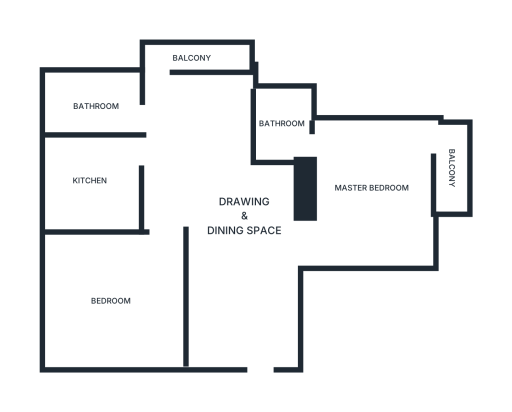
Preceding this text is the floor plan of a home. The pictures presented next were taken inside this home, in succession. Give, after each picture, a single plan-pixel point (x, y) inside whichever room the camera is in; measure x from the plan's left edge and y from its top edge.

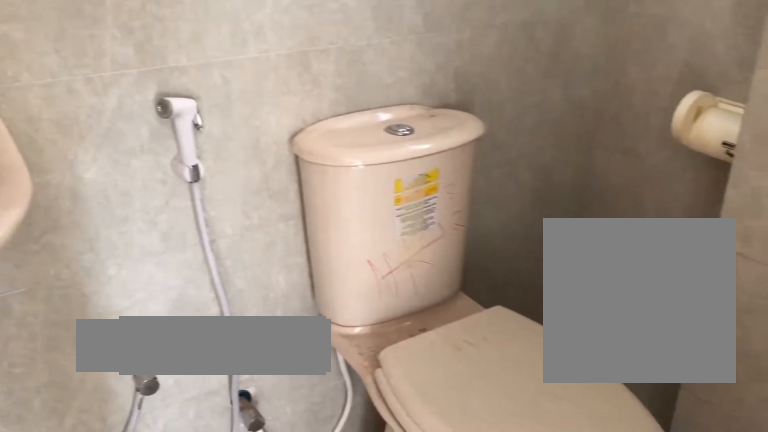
(280, 125)
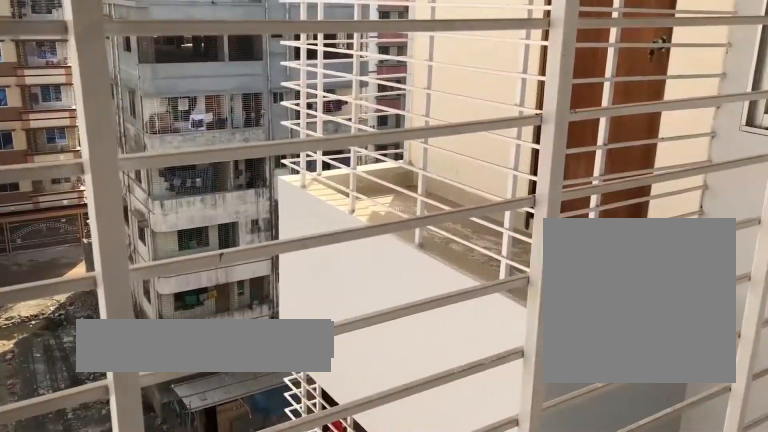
(454, 168)
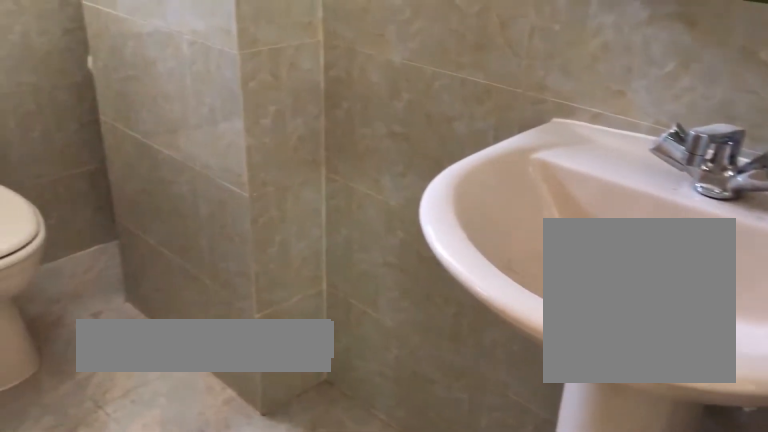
(99, 108)
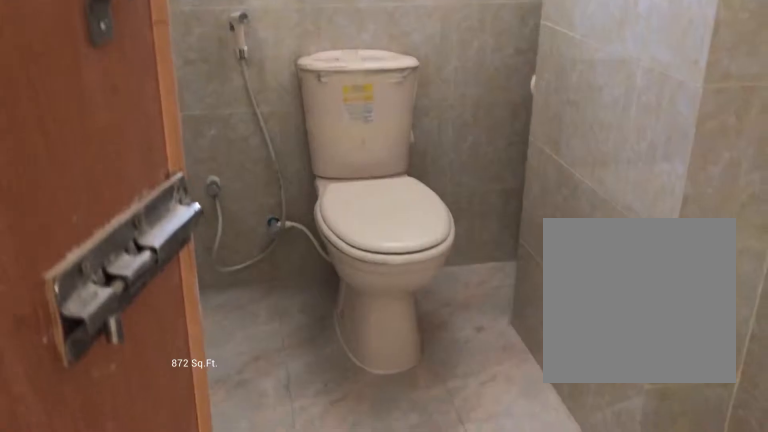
(99, 108)
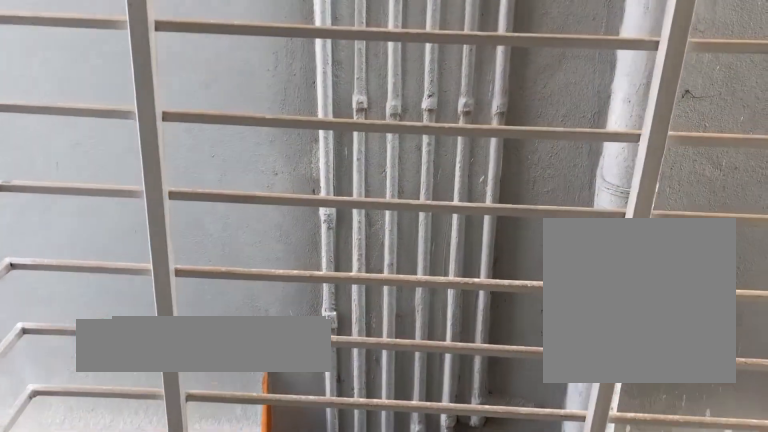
(192, 59)
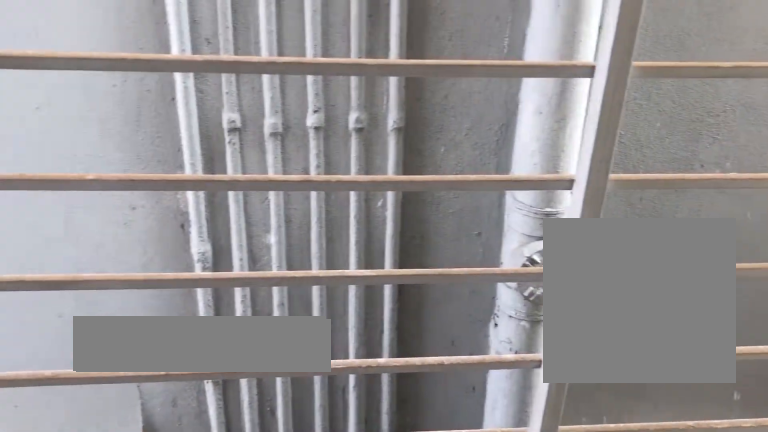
(192, 59)
